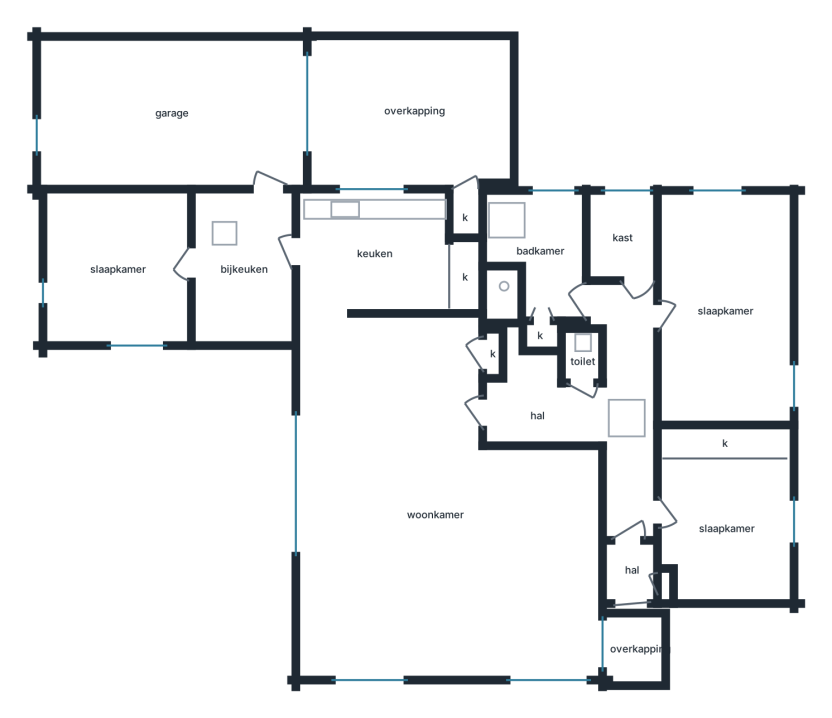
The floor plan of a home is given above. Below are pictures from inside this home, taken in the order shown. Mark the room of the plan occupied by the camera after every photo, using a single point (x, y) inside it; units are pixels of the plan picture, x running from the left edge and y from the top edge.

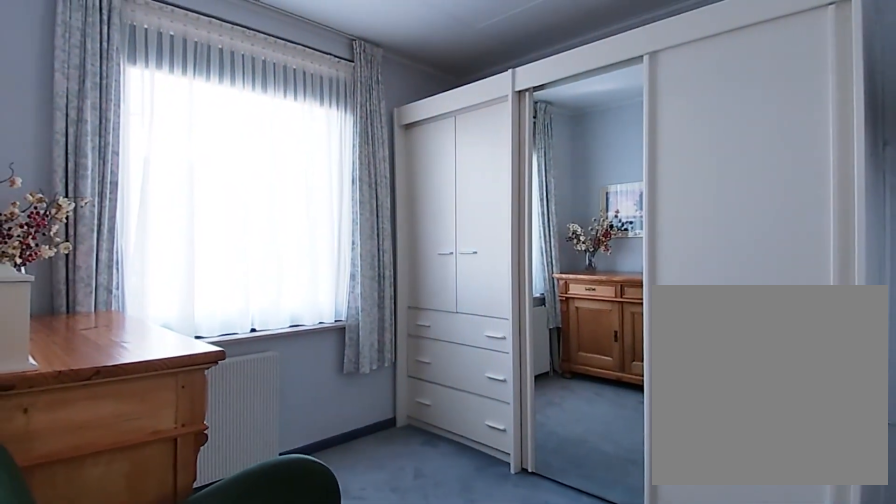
(724, 310)
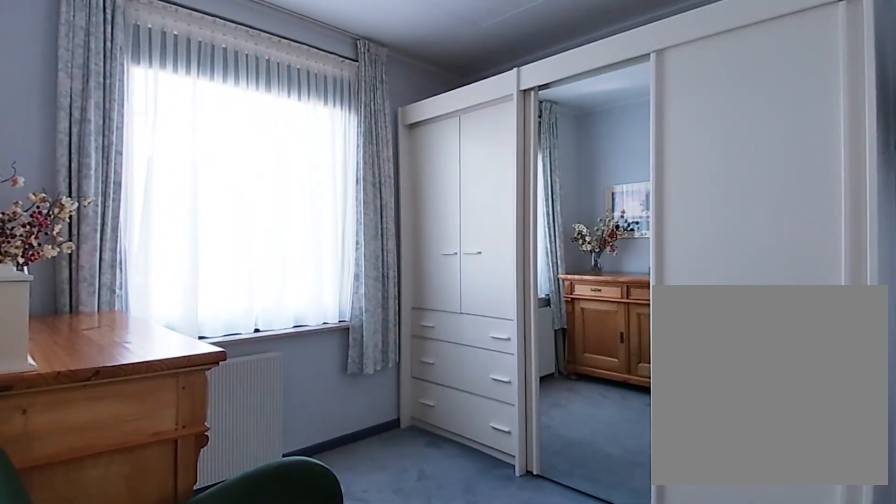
(724, 310)
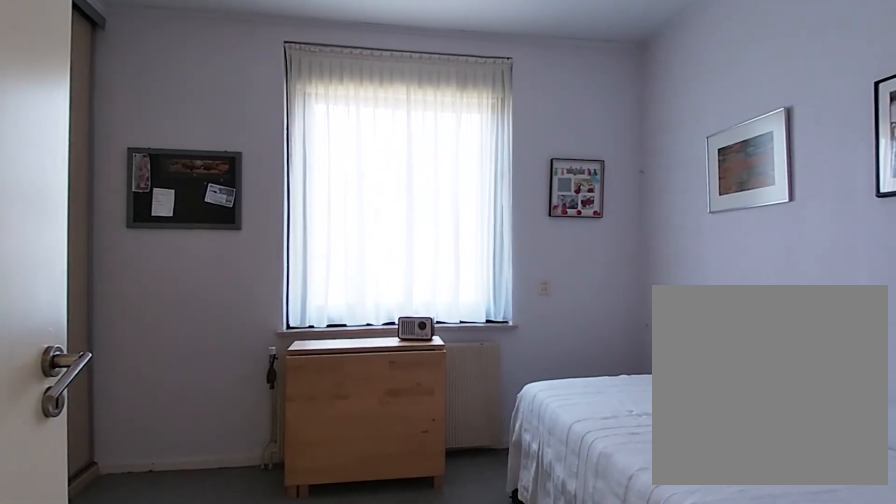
(725, 528)
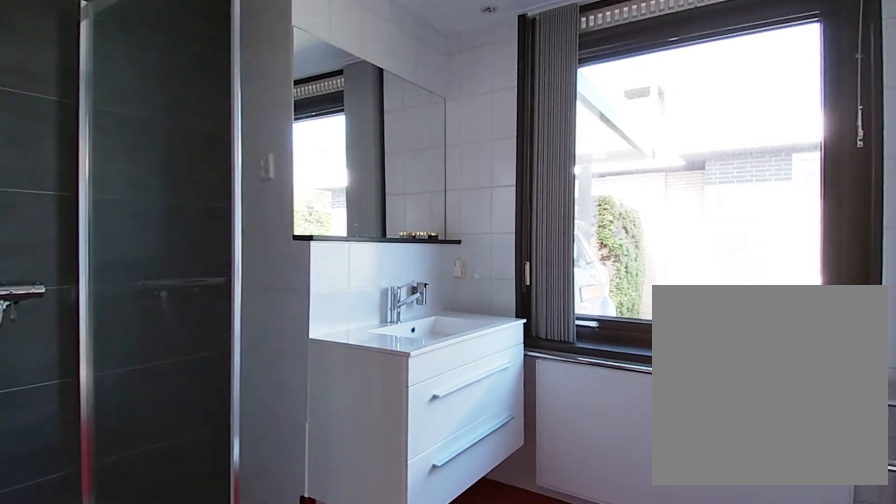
(541, 250)
